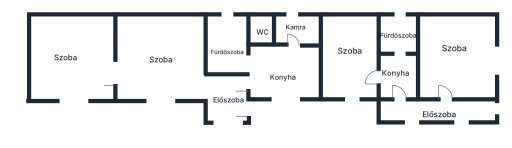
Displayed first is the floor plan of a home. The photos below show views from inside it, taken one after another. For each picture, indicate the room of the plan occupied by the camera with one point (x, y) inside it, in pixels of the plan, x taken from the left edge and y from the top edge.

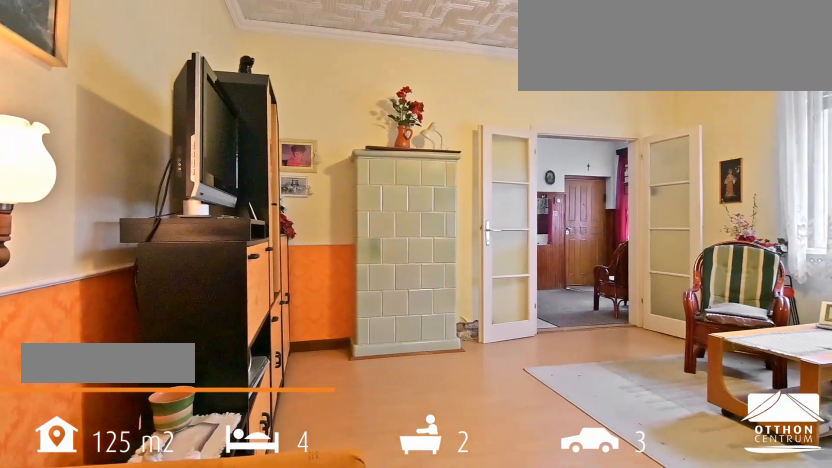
(162, 59)
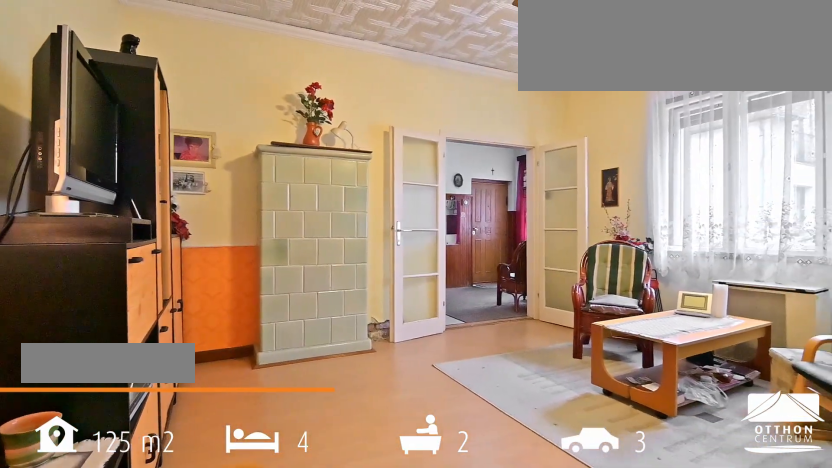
(162, 59)
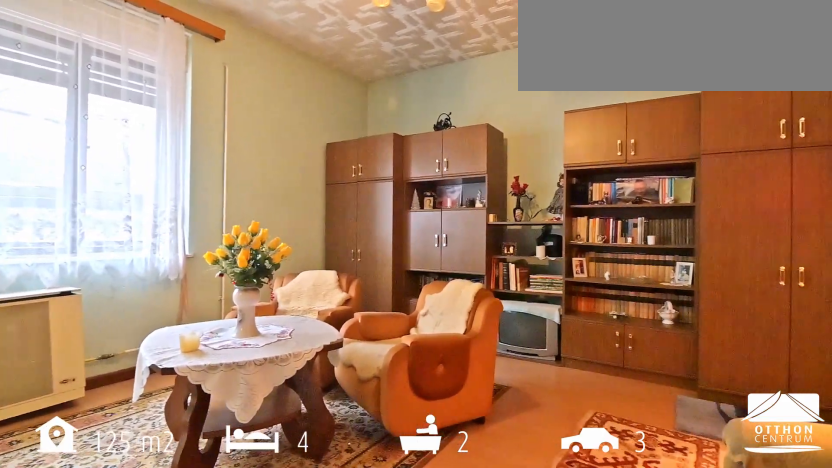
(67, 59)
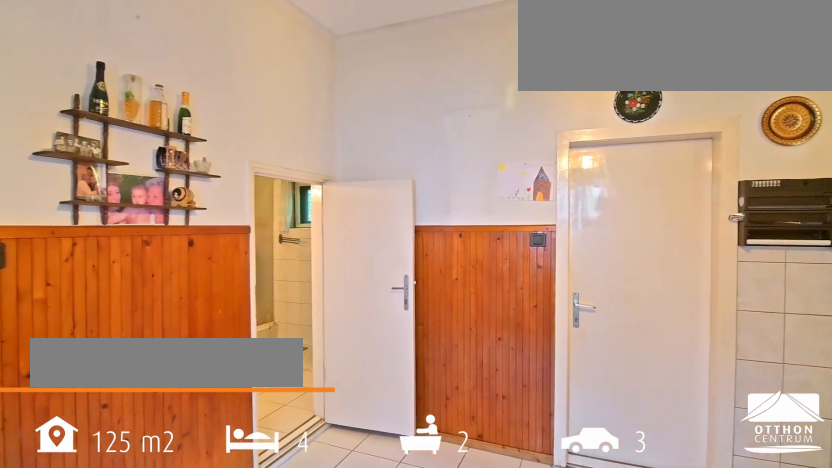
(282, 80)
